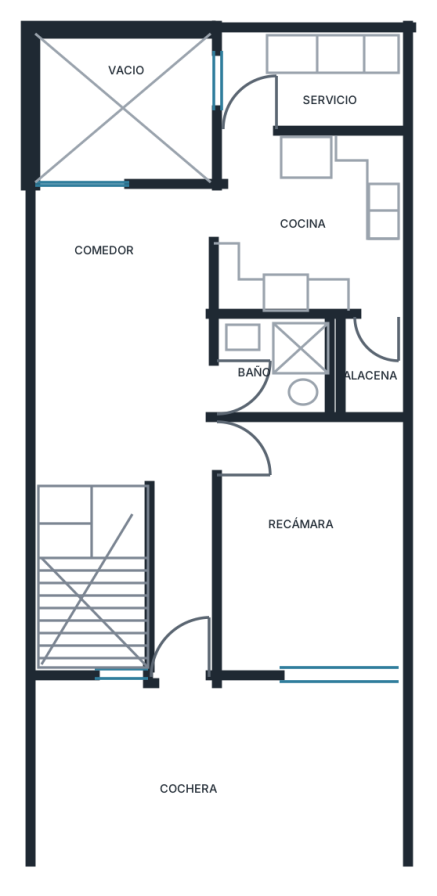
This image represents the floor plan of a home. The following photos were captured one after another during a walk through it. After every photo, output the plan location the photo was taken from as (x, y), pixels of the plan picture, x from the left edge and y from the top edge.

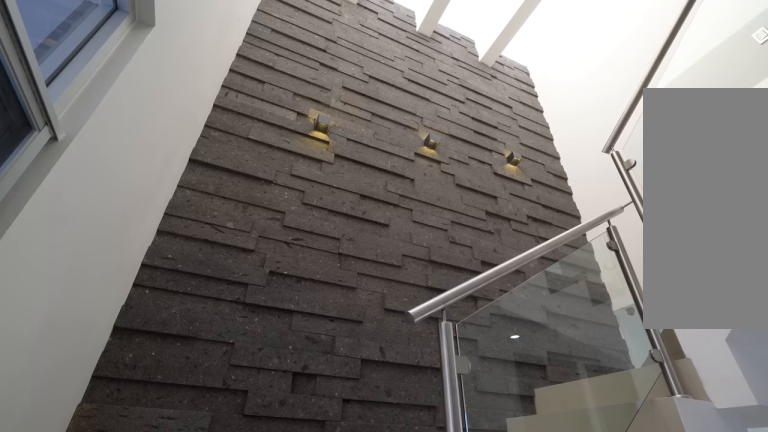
(177, 658)
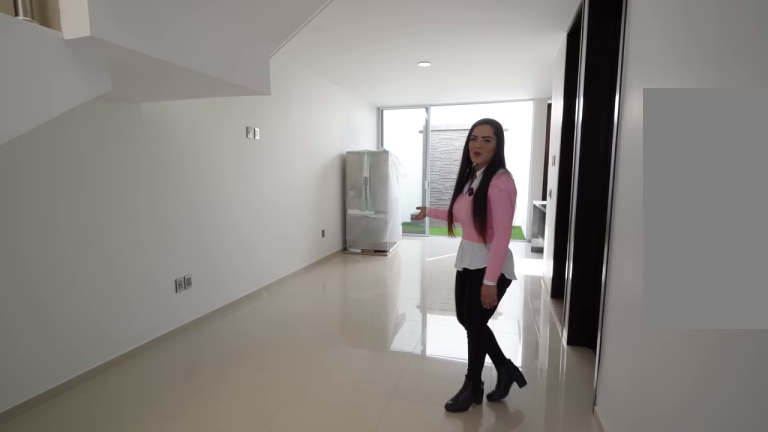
(180, 644)
